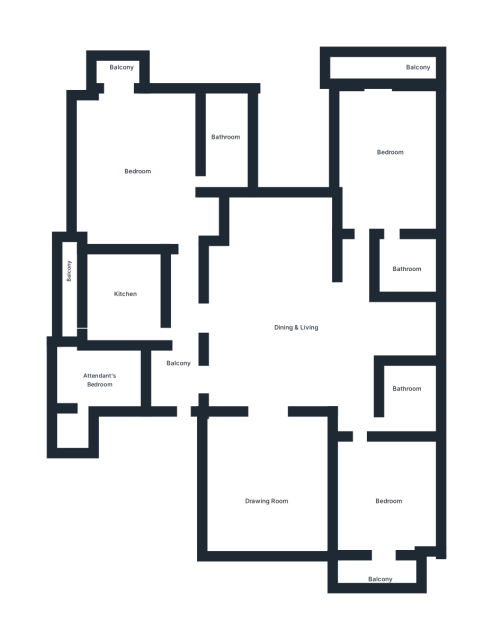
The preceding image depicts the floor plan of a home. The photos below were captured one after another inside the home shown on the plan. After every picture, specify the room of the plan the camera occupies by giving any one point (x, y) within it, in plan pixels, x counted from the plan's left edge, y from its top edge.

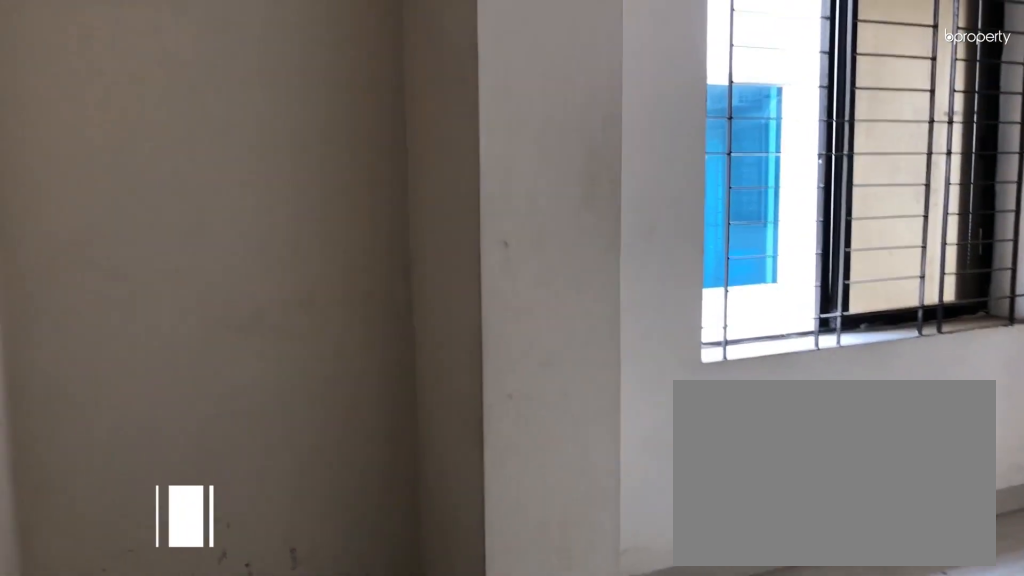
(380, 498)
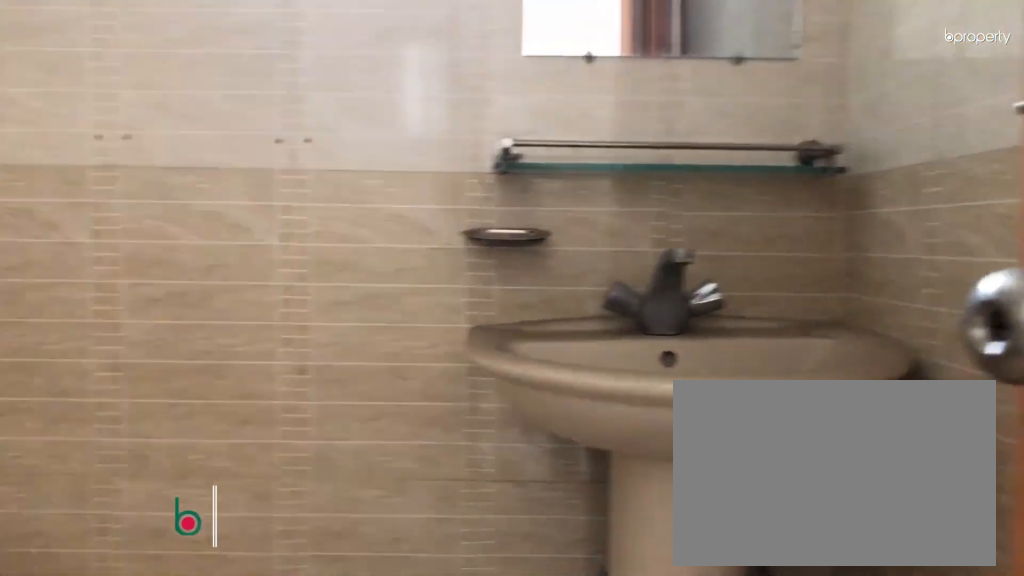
(408, 398)
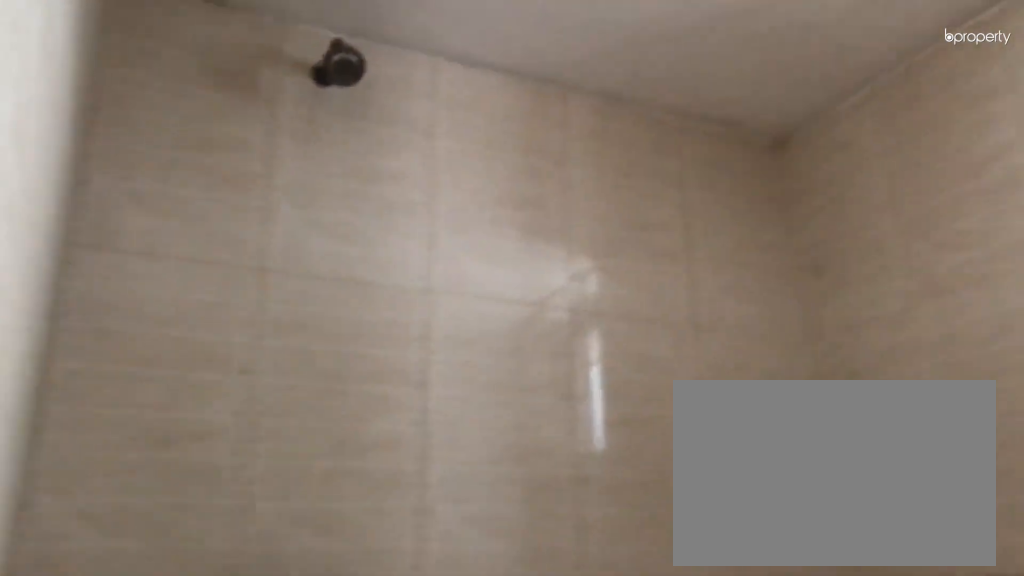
(408, 398)
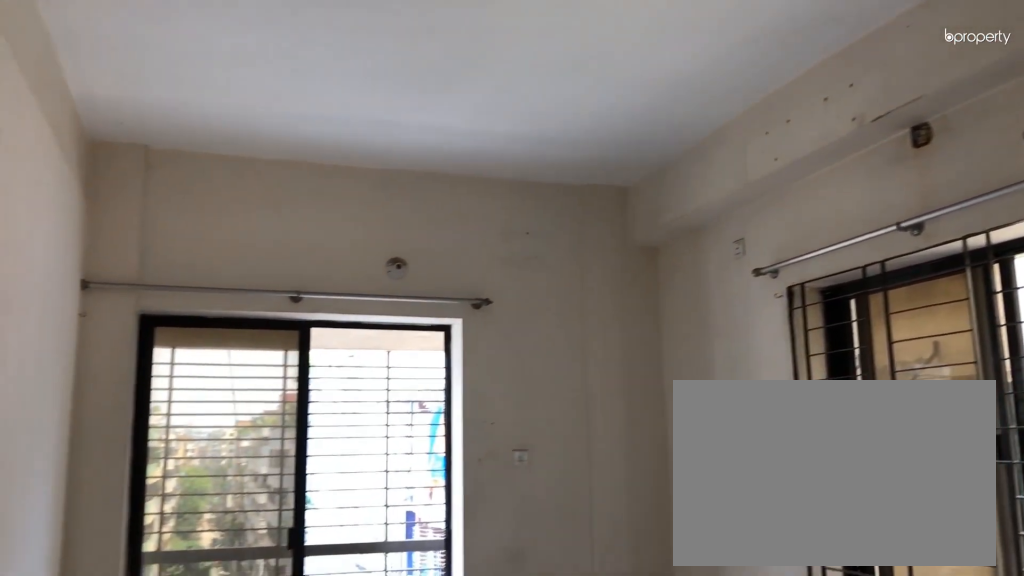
(388, 151)
